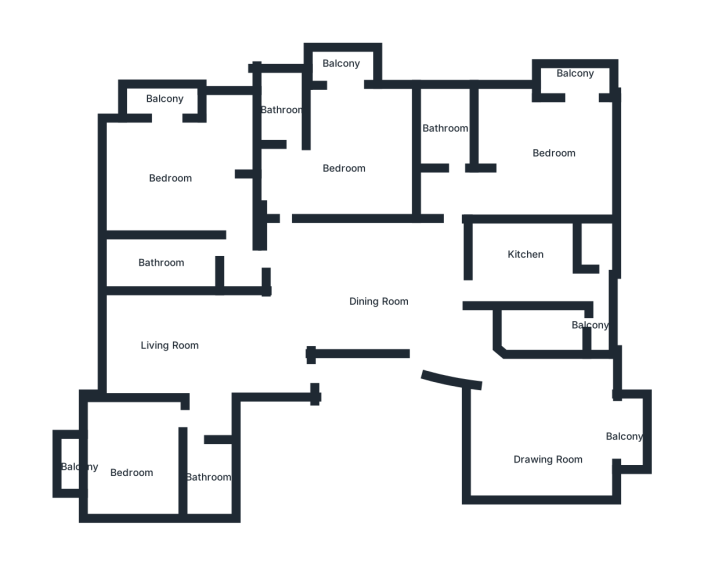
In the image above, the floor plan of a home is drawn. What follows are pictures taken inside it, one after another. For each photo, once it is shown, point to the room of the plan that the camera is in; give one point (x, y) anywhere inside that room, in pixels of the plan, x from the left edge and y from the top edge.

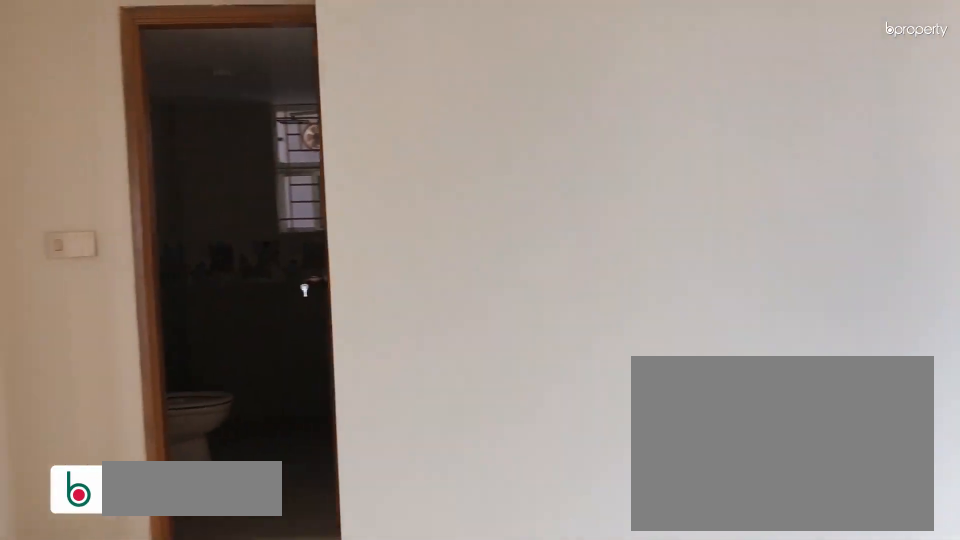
(201, 346)
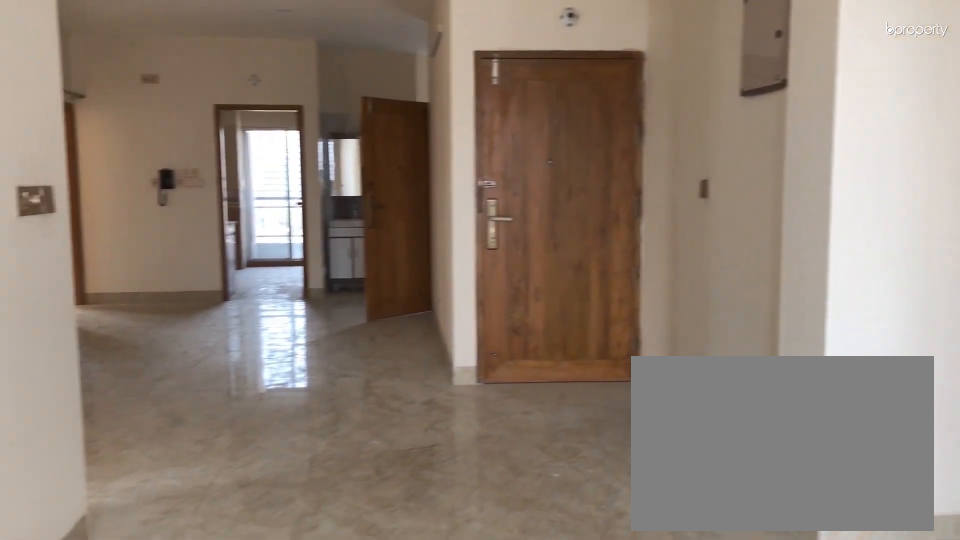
(201, 346)
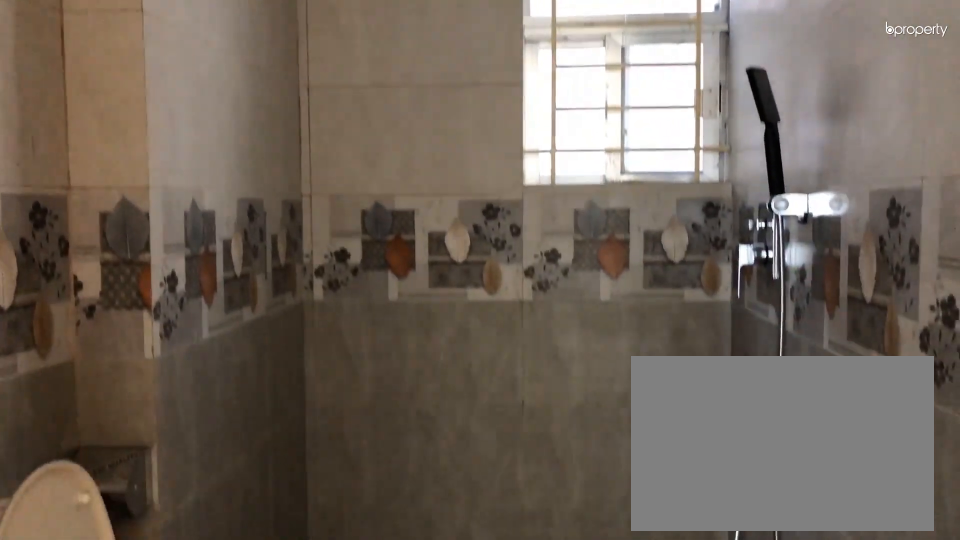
(200, 469)
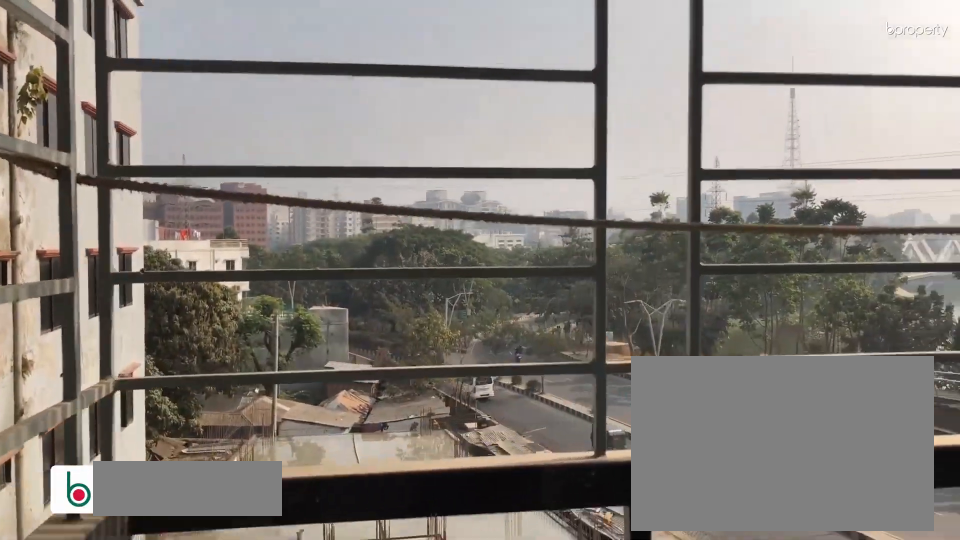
(73, 465)
